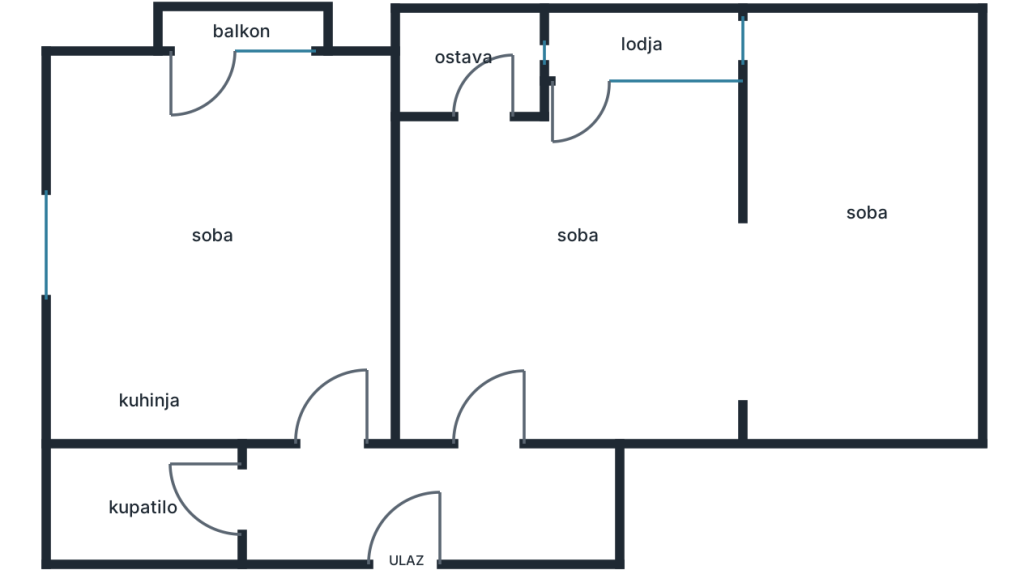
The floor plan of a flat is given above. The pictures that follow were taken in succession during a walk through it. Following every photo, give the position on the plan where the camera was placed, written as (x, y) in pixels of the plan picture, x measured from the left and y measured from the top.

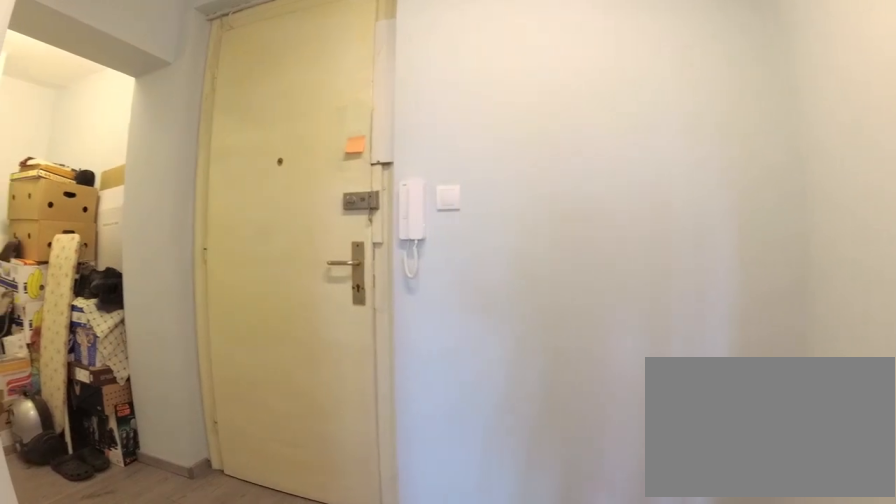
(311, 464)
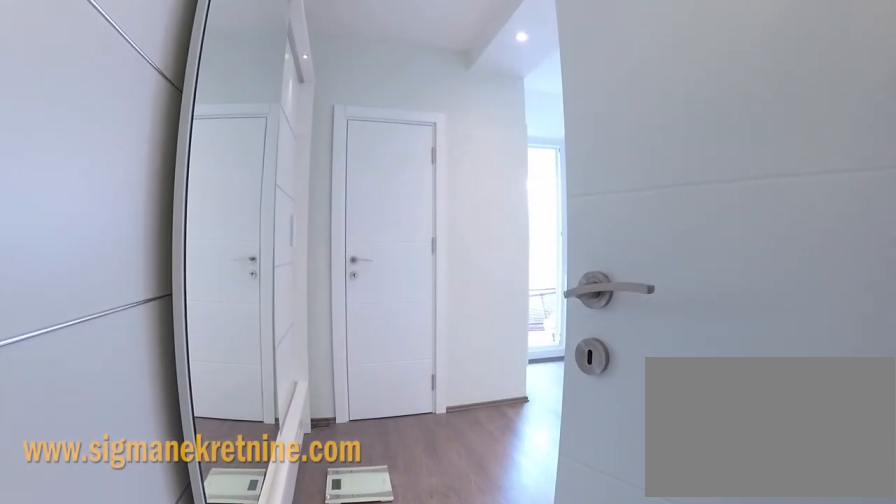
(496, 460)
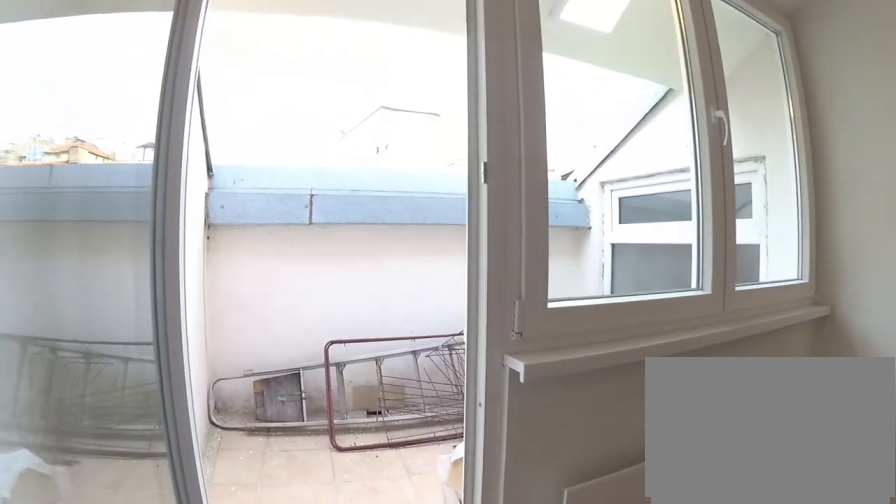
(581, 192)
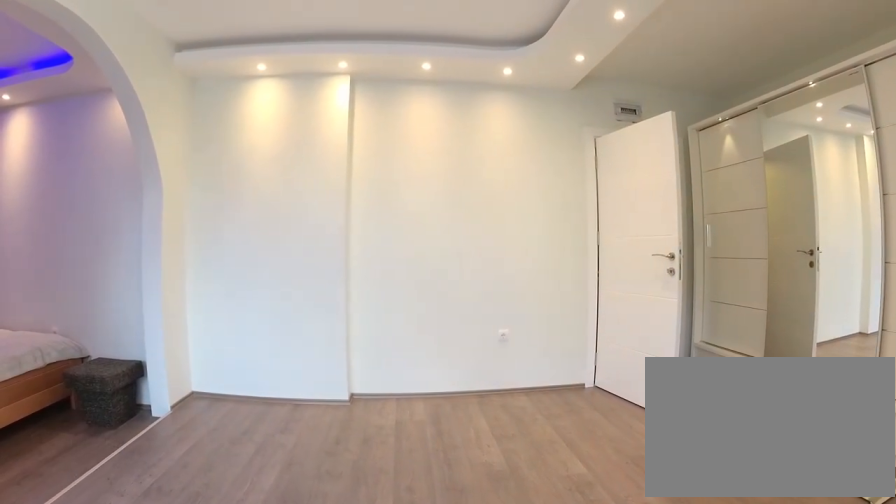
(581, 141)
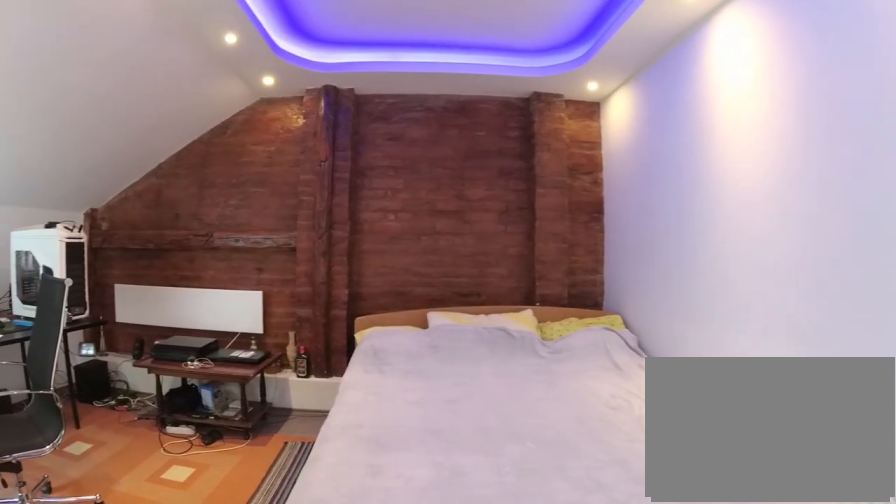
(687, 256)
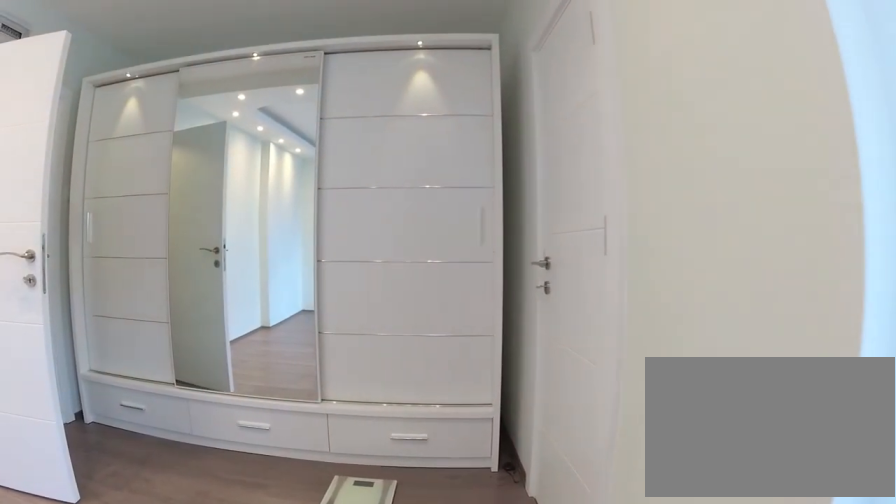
(602, 202)
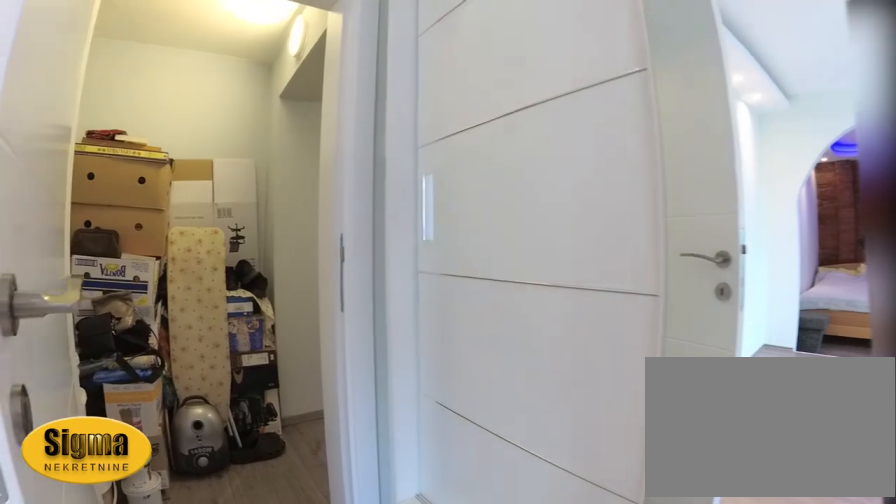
(519, 297)
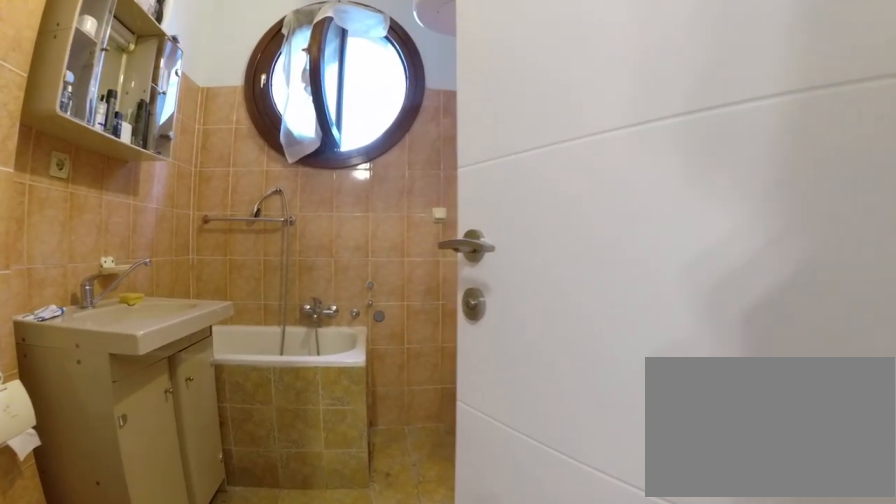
(267, 498)
